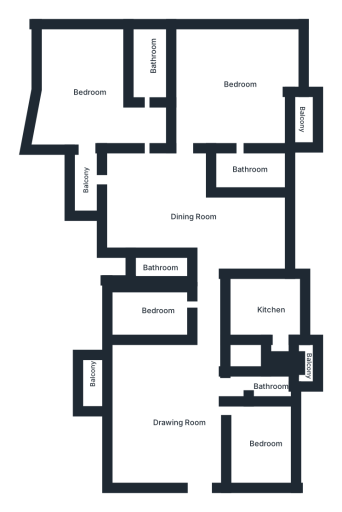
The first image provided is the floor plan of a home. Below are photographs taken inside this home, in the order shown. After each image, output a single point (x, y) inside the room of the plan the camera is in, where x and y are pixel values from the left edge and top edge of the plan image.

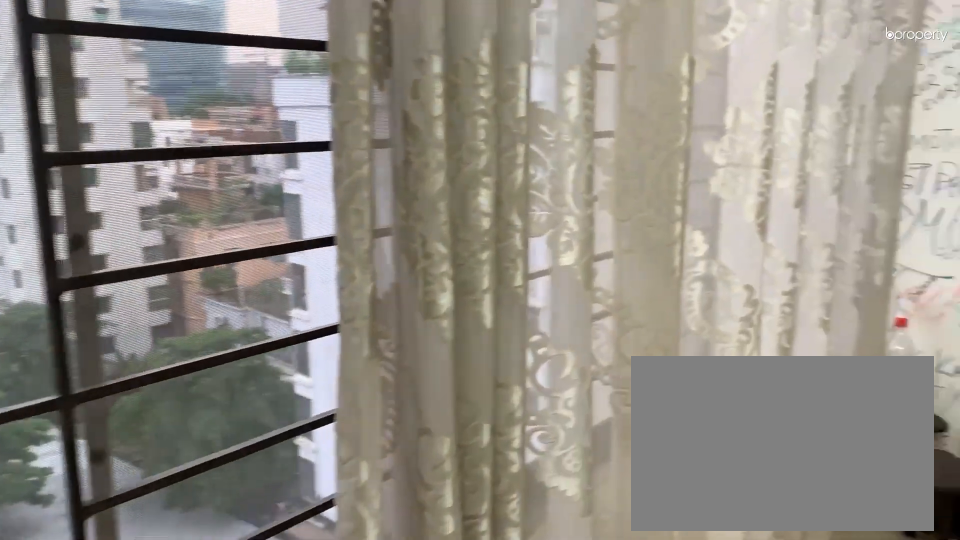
(241, 231)
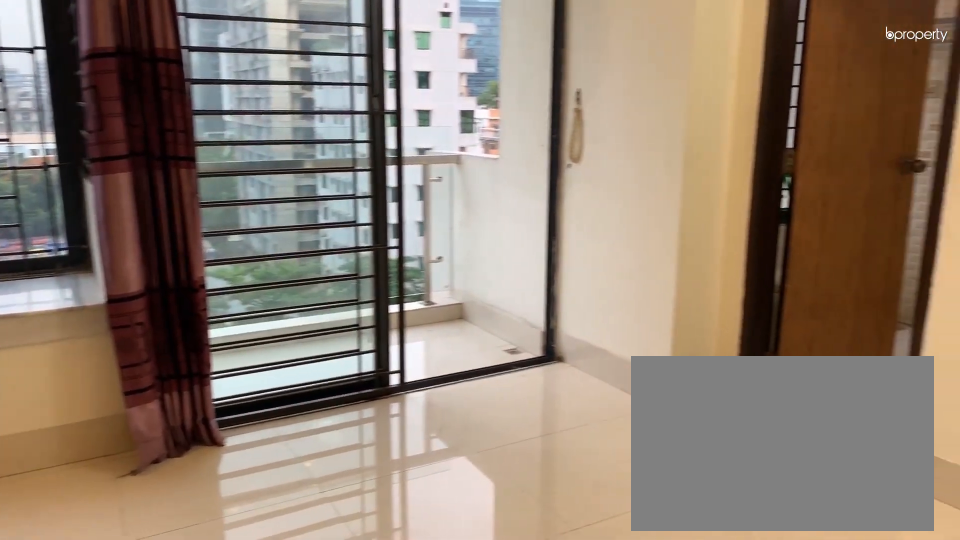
(237, 84)
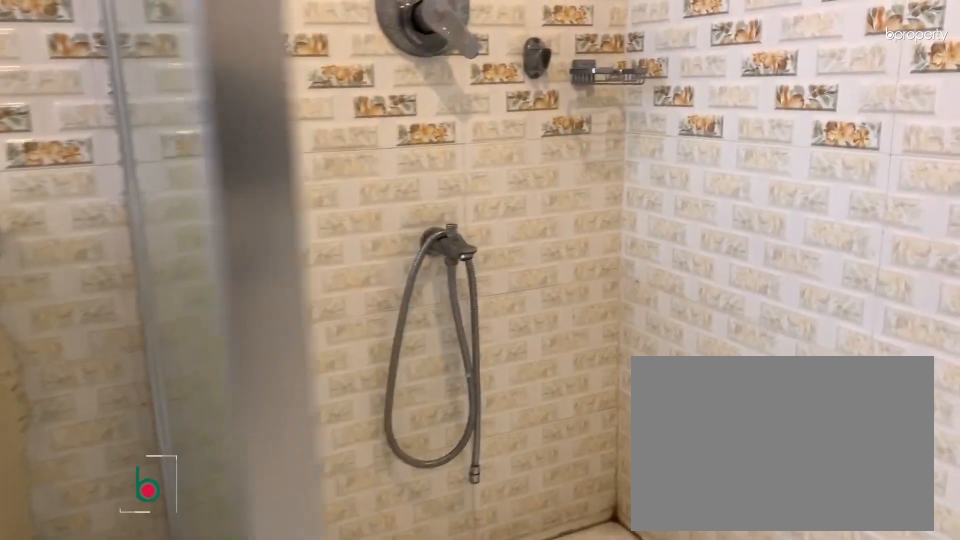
(250, 169)
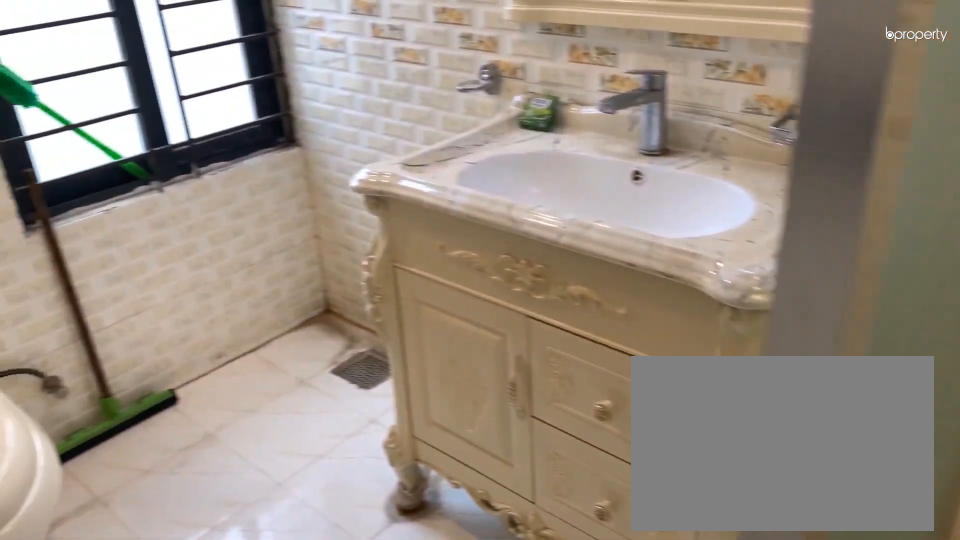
(250, 169)
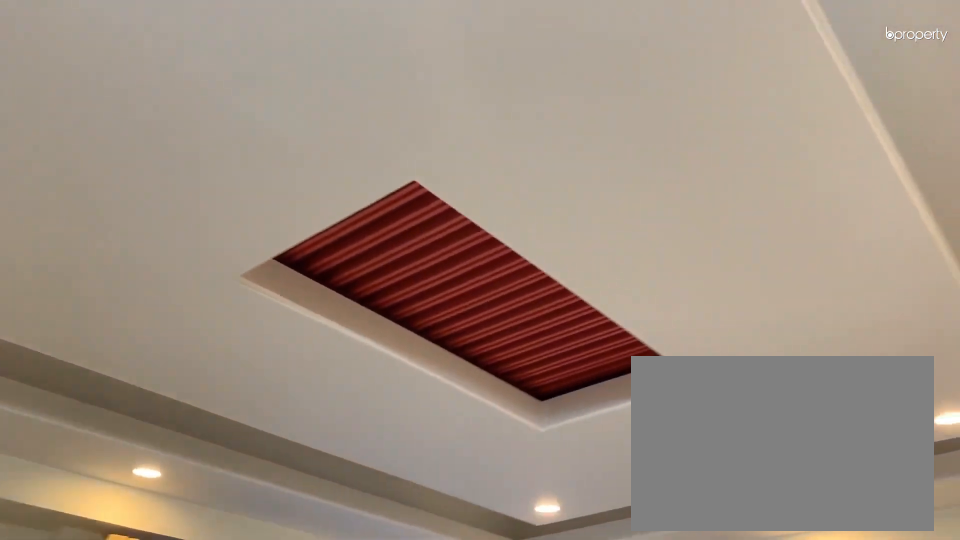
(93, 87)
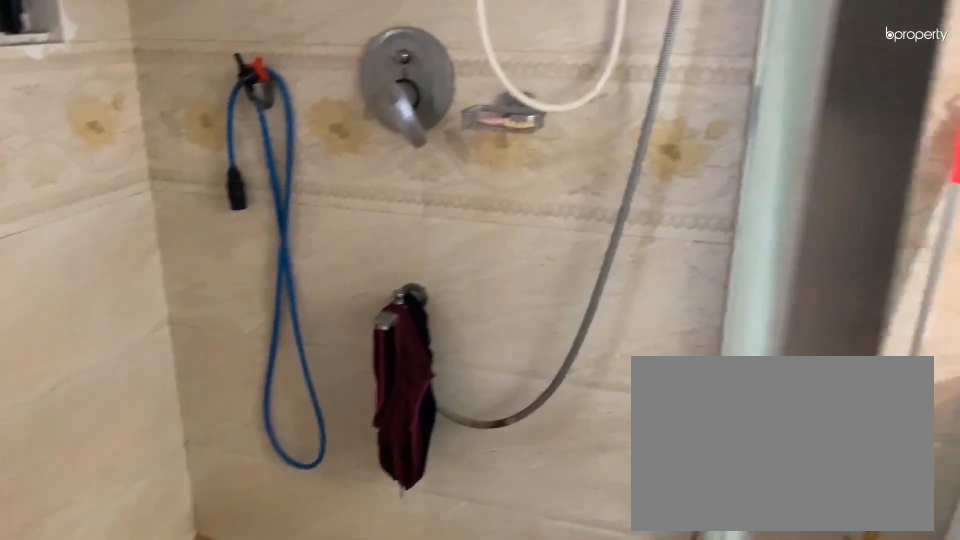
(150, 64)
